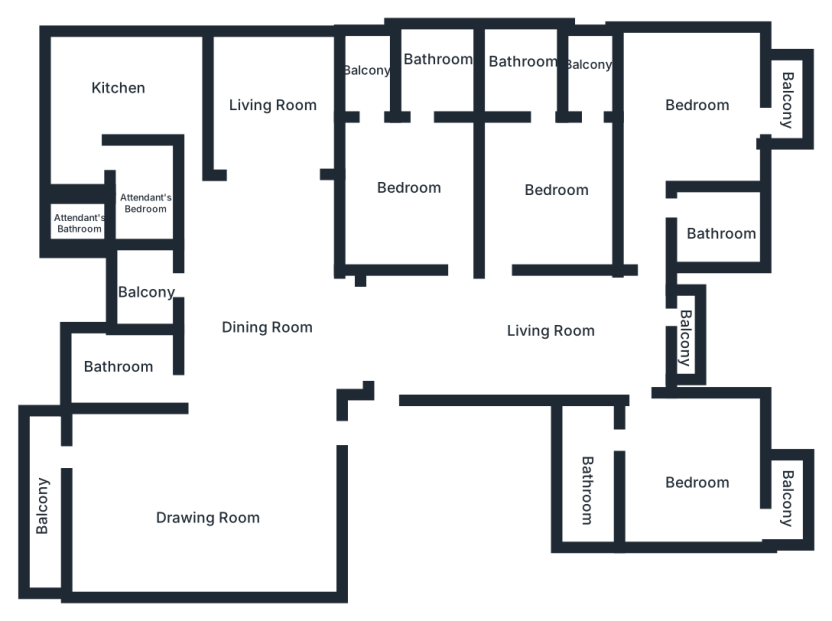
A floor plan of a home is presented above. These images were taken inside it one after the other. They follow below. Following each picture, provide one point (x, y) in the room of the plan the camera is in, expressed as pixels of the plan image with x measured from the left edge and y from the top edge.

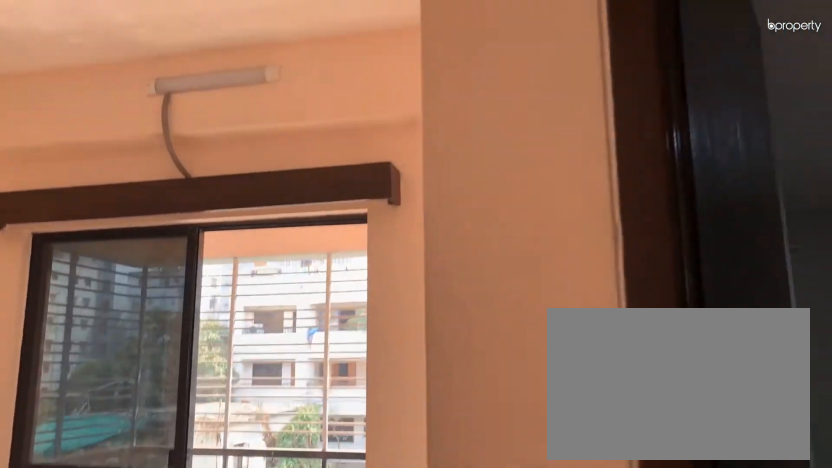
(687, 104)
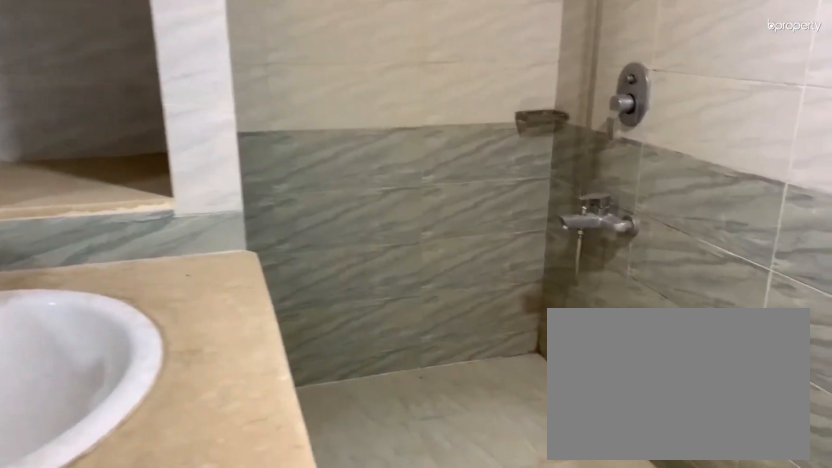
(719, 228)
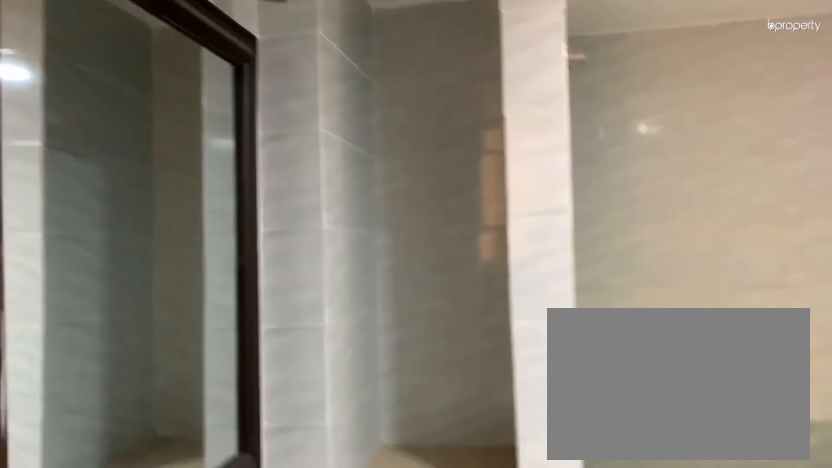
(719, 228)
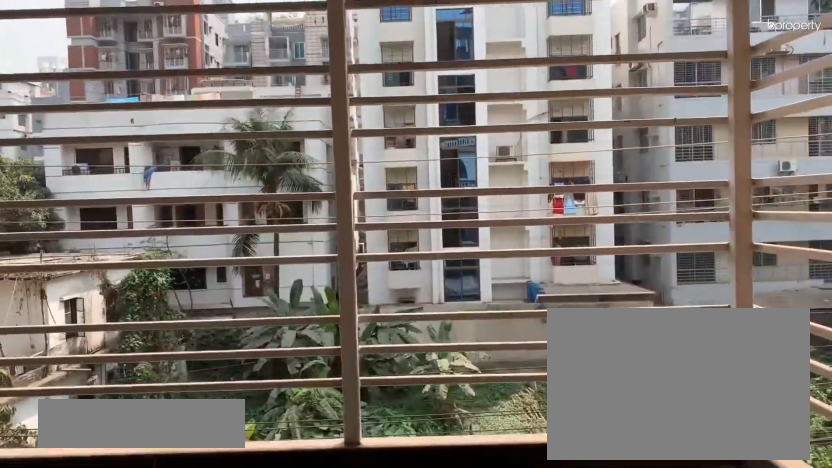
(786, 90)
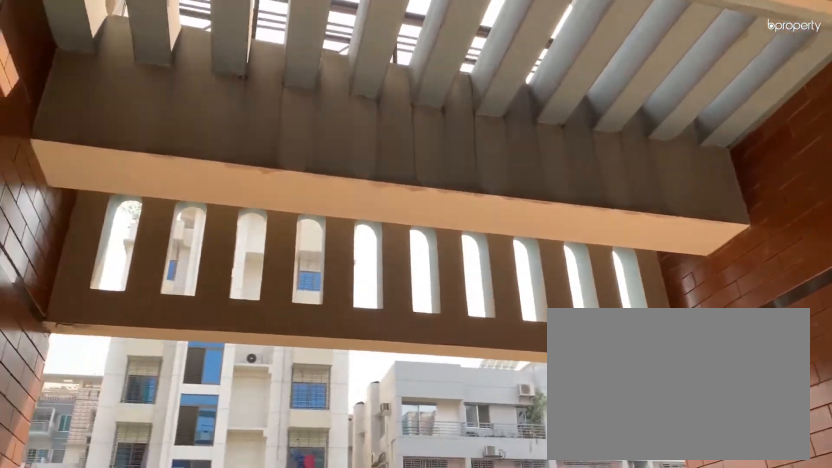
(686, 341)
